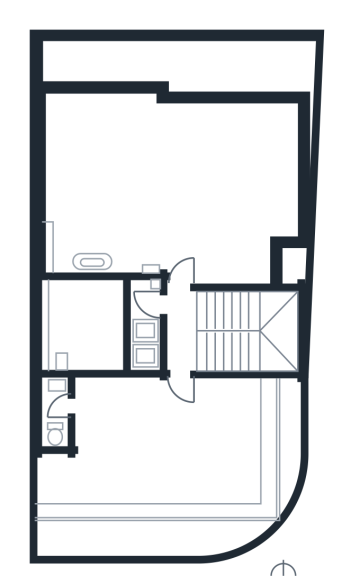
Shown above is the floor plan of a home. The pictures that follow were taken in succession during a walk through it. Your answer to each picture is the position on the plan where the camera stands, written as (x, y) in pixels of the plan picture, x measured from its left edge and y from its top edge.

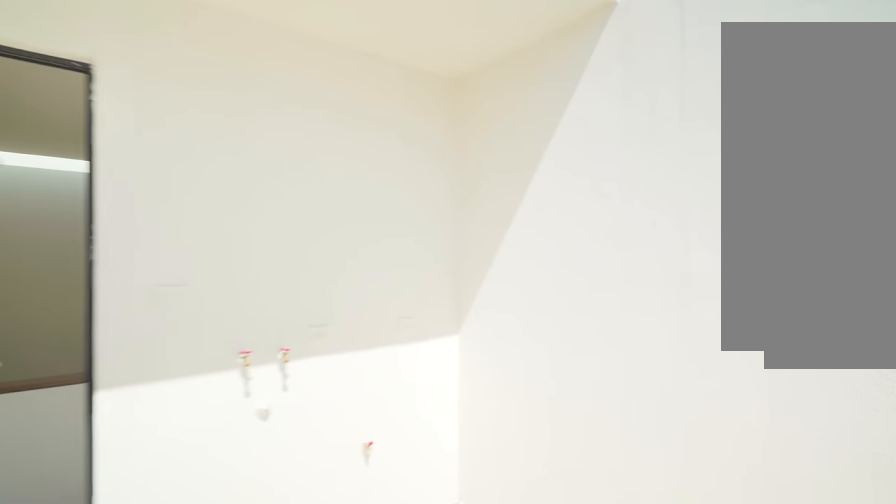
(133, 302)
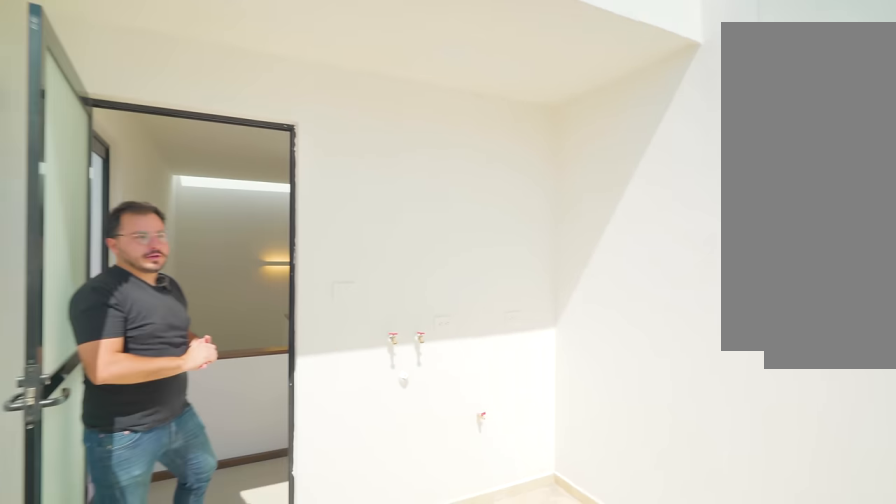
(127, 301)
